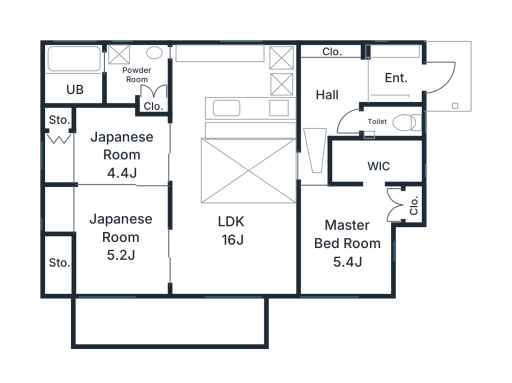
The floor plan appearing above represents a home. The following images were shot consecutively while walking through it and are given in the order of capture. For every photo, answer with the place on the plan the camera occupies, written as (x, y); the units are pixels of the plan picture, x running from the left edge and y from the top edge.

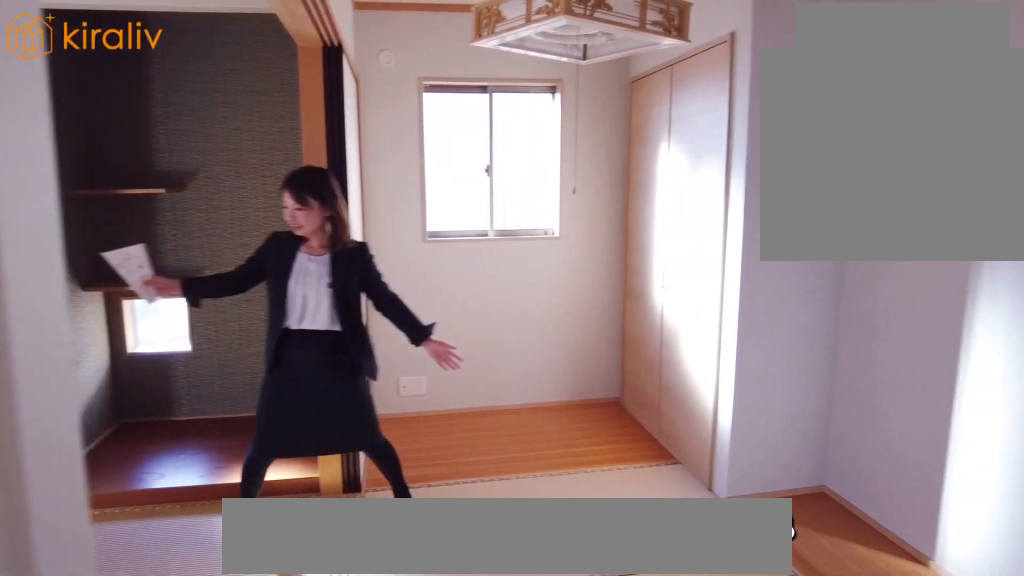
(89, 180)
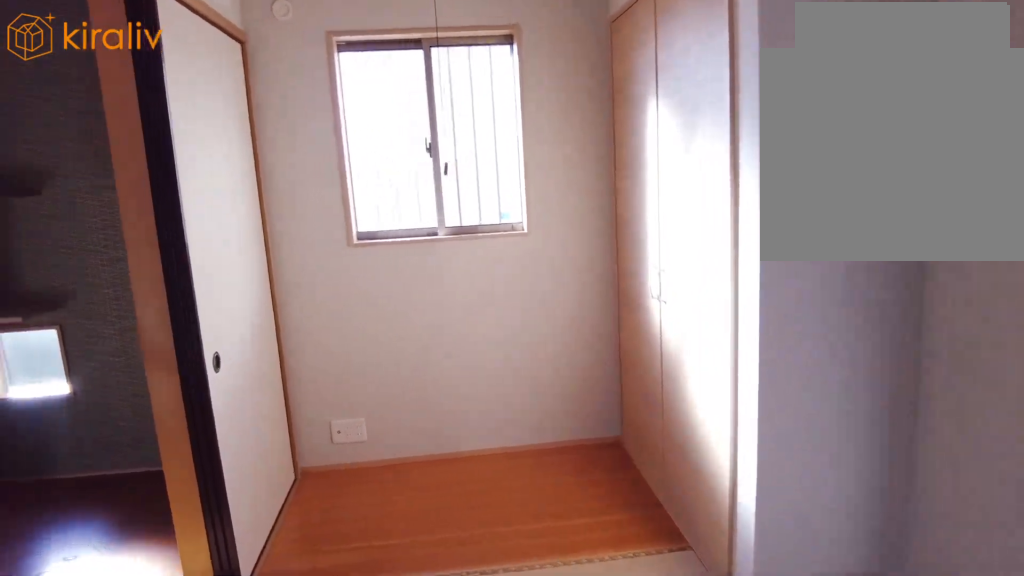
(87, 203)
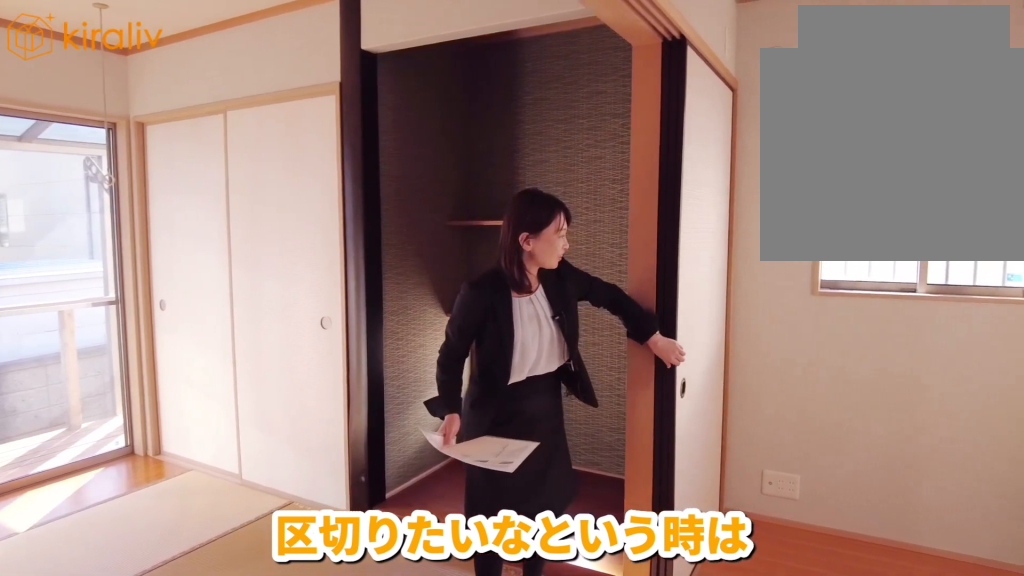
(93, 204)
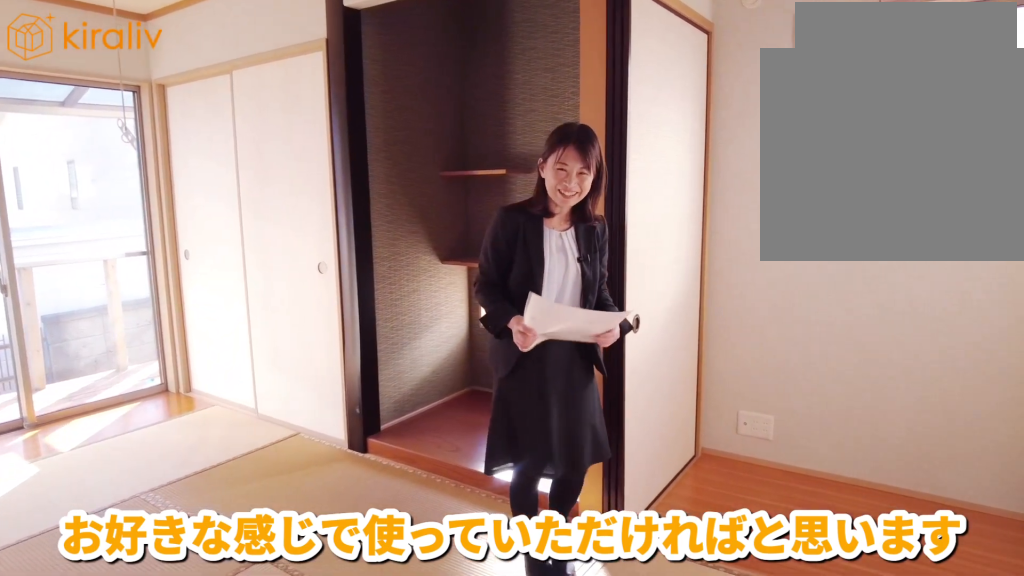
(92, 166)
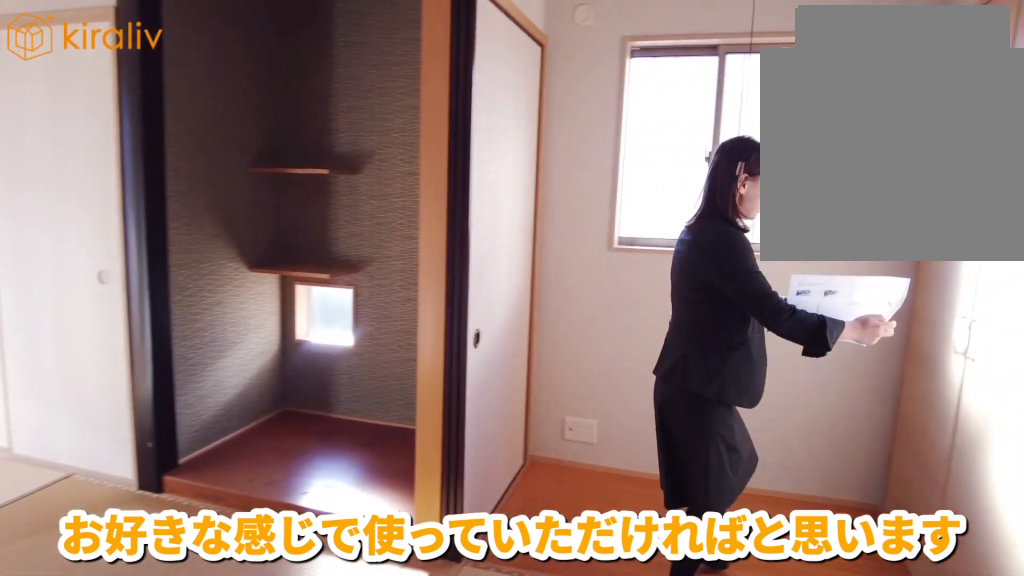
(91, 178)
